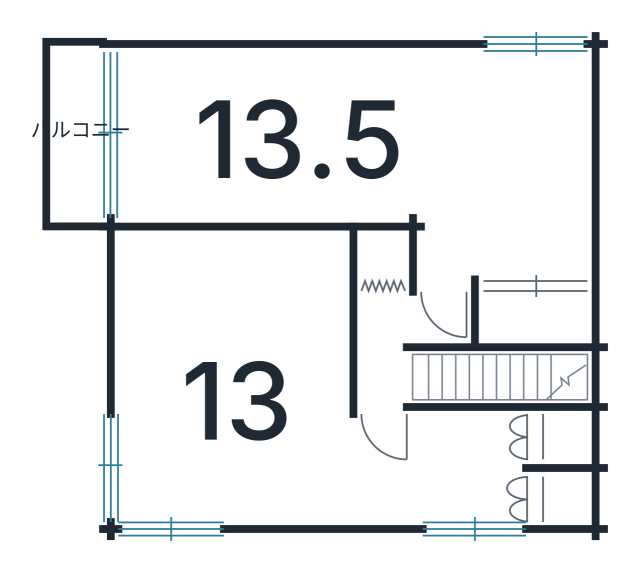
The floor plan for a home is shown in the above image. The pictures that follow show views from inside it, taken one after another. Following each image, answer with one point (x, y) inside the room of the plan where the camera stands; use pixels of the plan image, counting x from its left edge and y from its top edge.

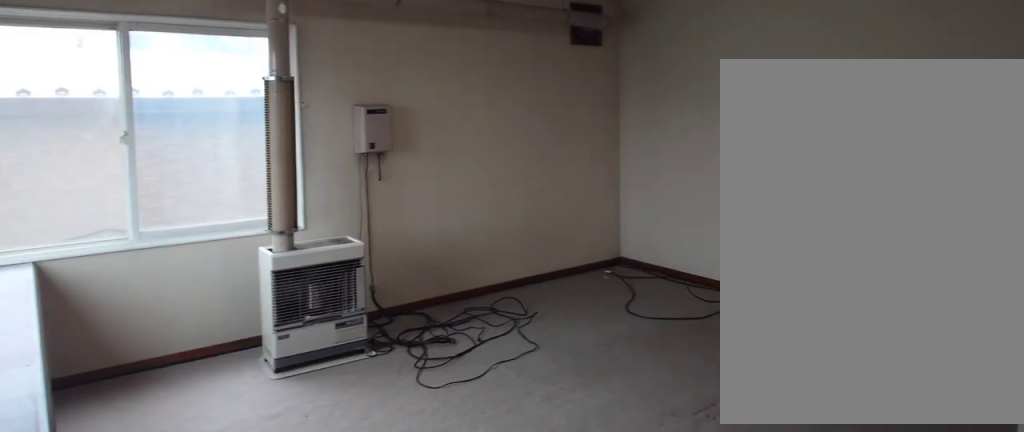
(225, 395)
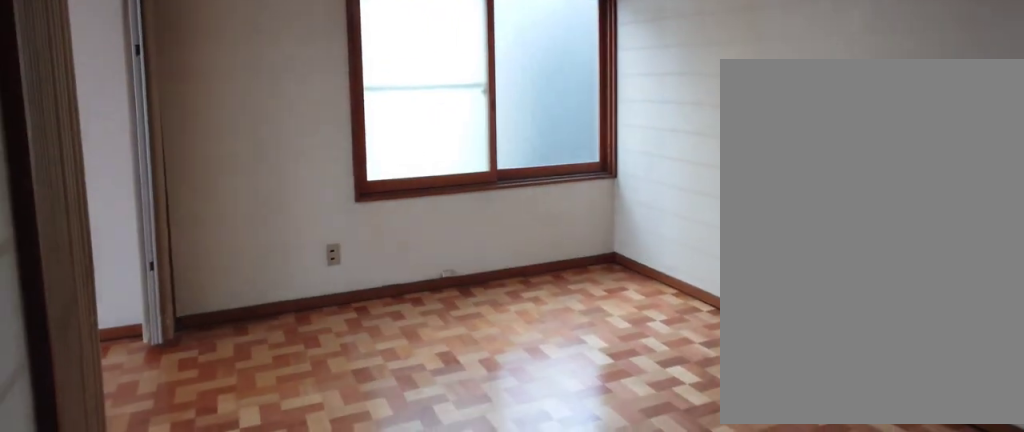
(346, 128)
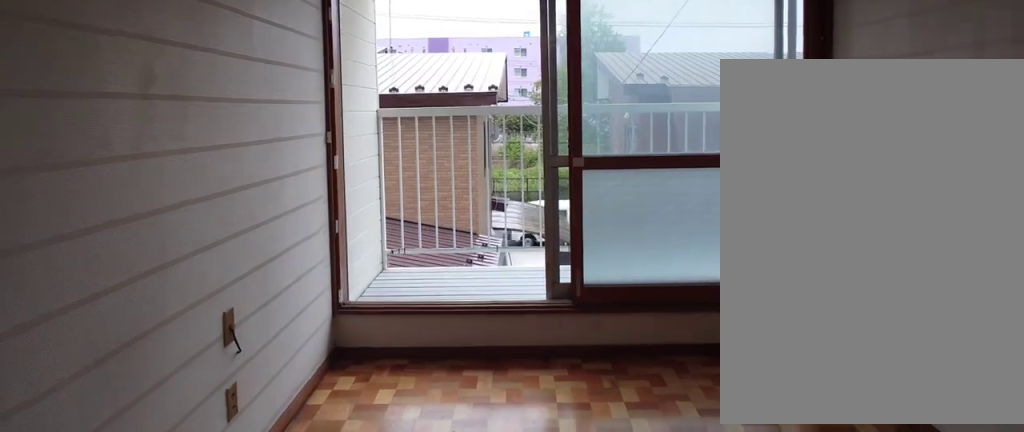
(346, 128)
